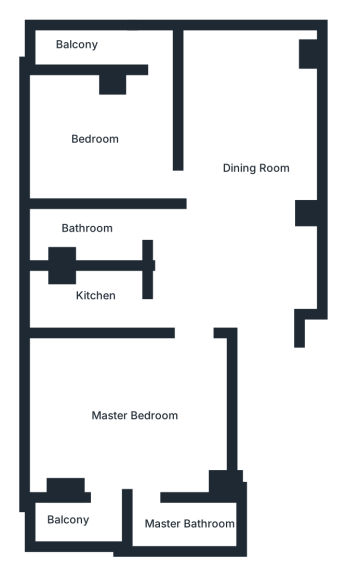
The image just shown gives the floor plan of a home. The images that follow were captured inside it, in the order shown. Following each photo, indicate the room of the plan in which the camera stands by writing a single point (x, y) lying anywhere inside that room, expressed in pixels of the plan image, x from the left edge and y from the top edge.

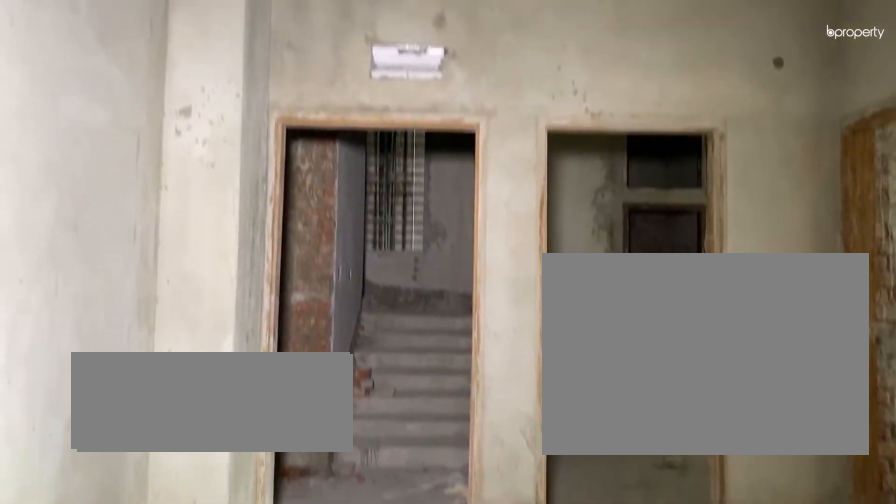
(252, 210)
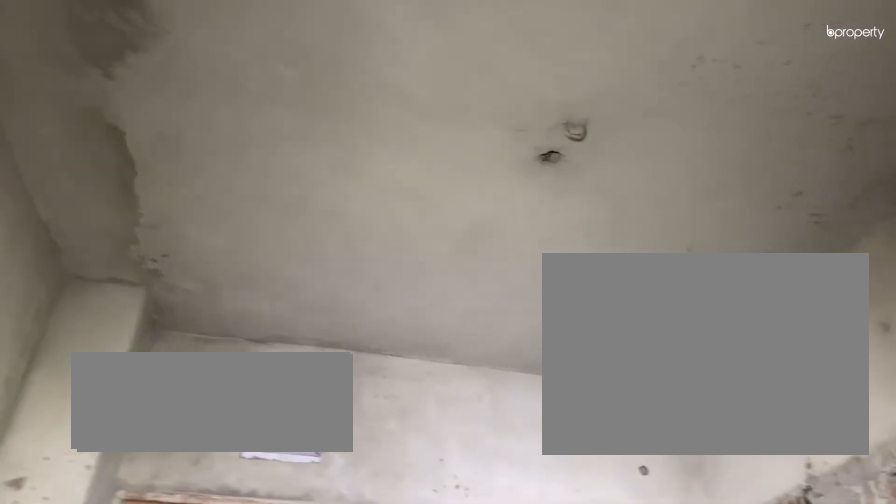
(252, 210)
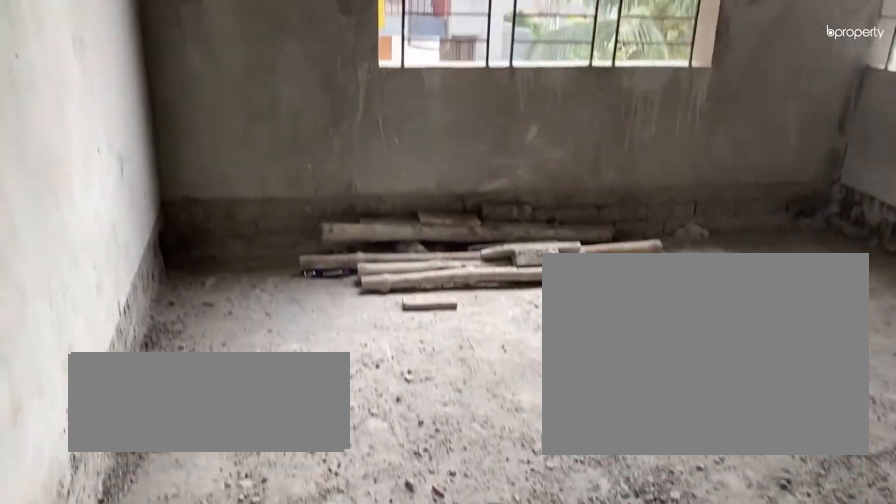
(109, 139)
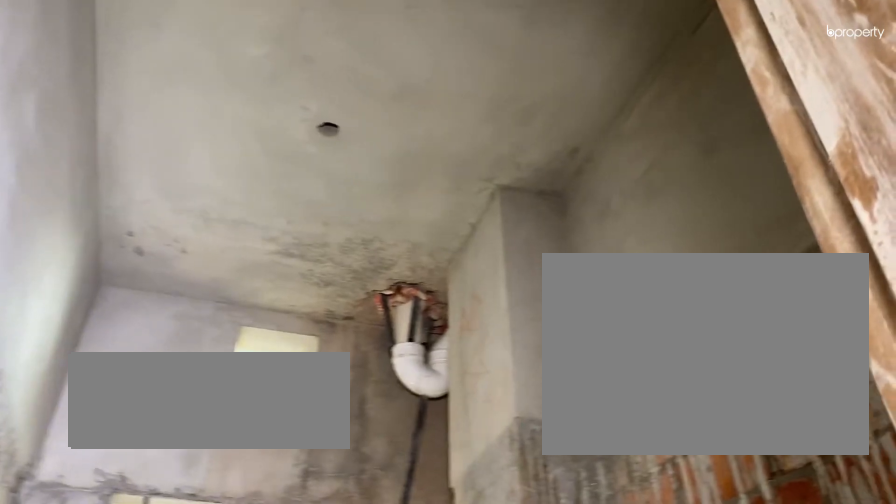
(95, 300)
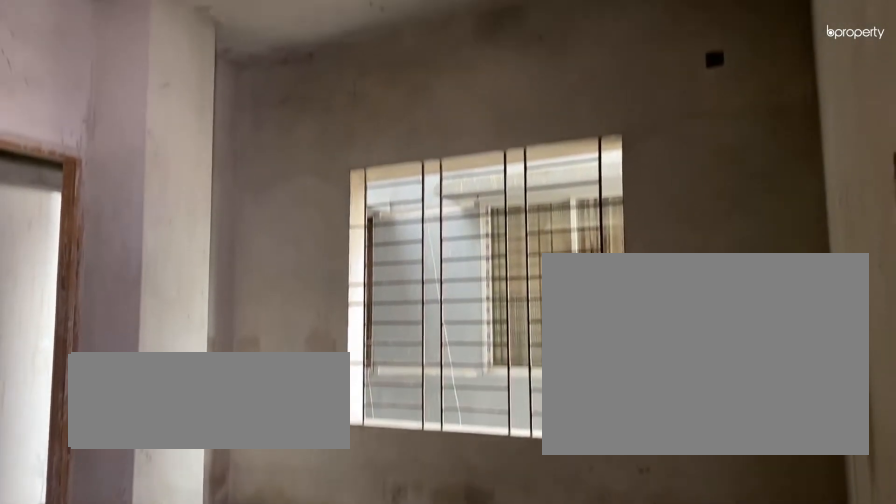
(143, 414)
